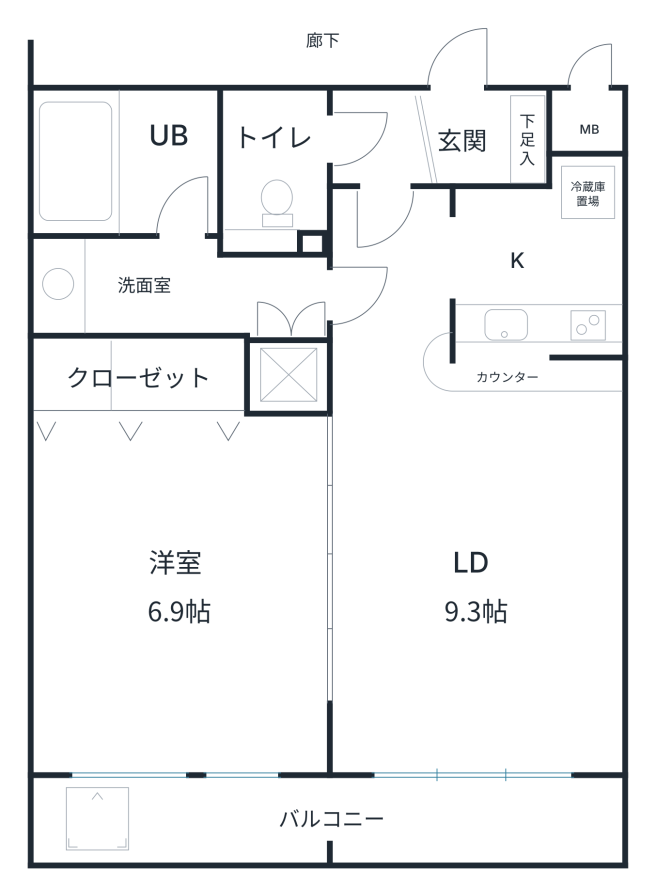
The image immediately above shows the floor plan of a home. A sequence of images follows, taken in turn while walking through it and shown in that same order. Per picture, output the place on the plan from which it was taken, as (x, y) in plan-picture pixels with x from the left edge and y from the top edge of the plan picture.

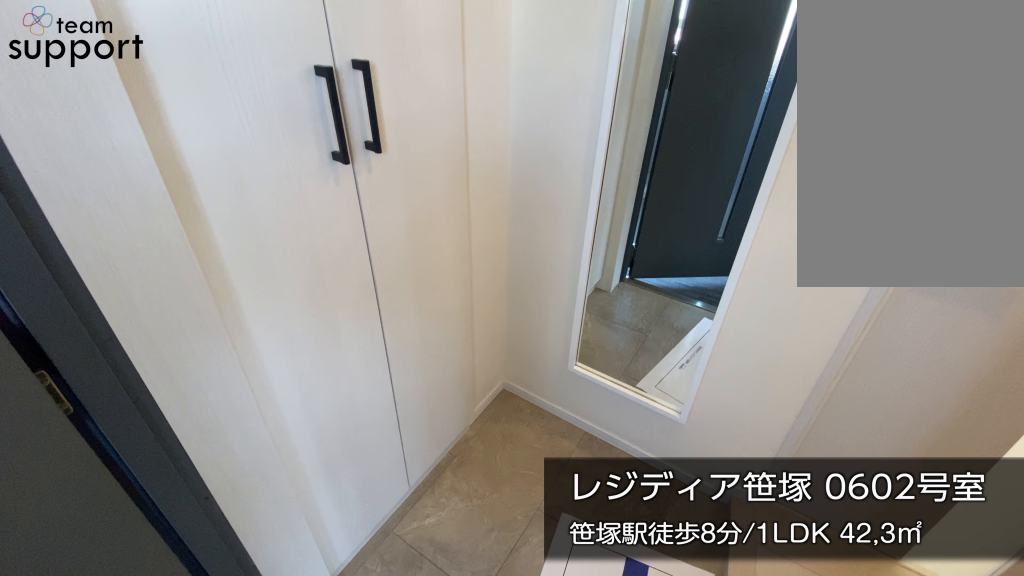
(459, 140)
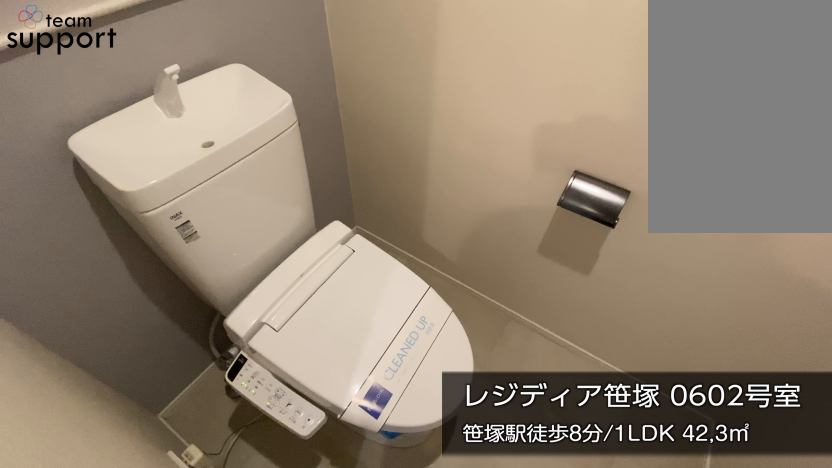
(277, 139)
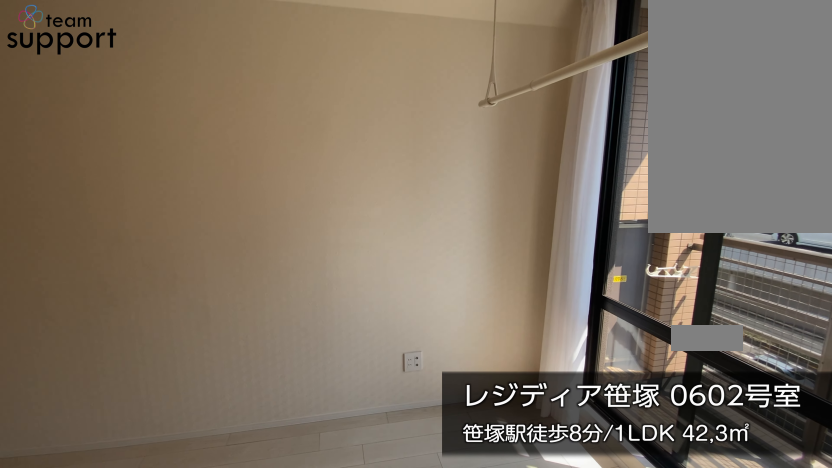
(420, 673)
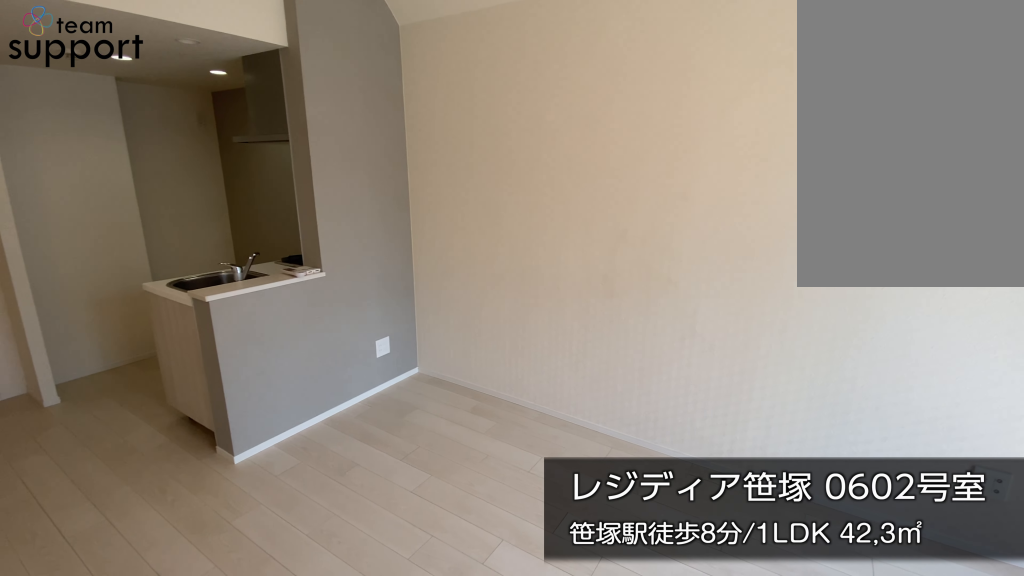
(420, 673)
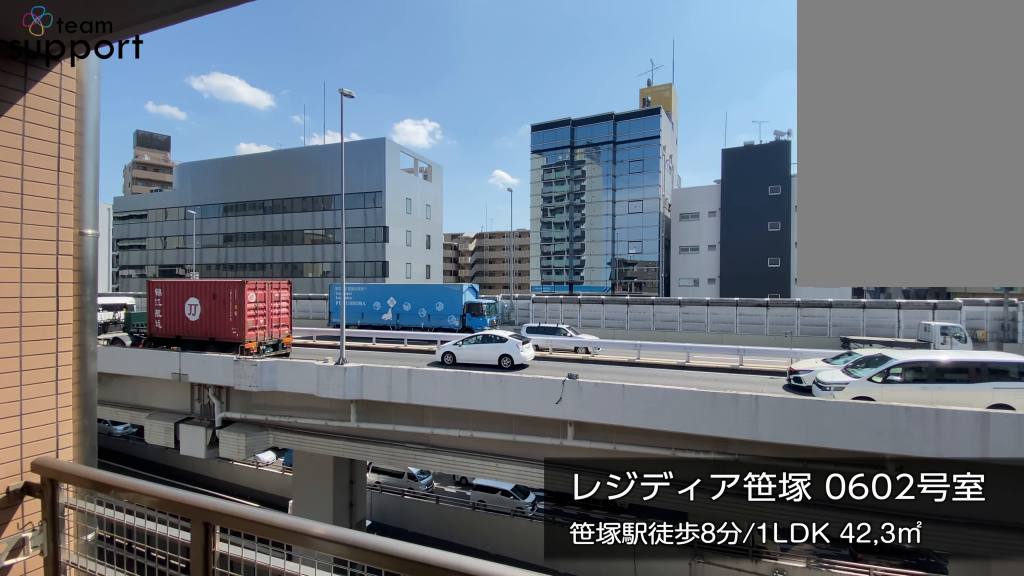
(427, 804)
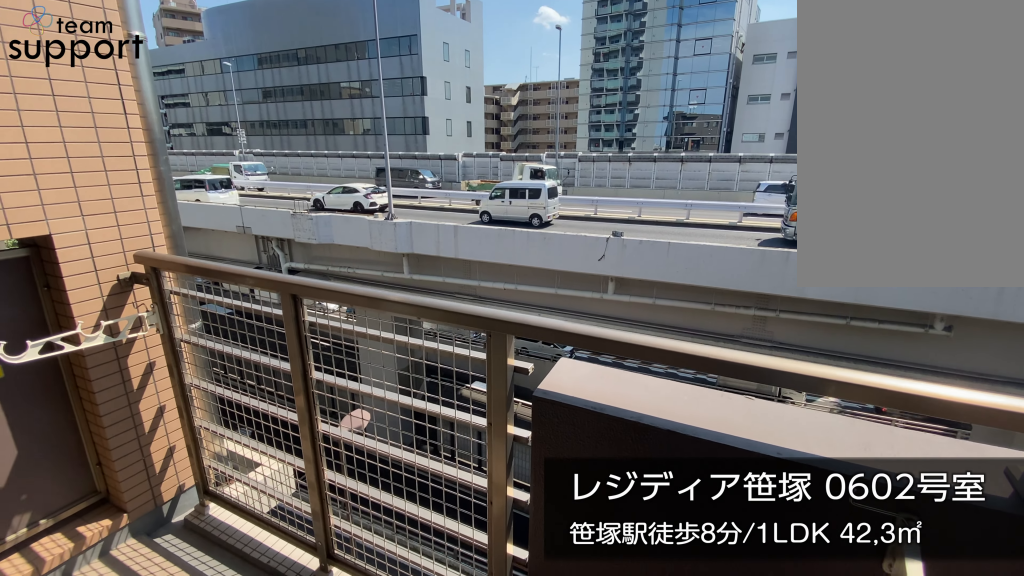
(427, 804)
